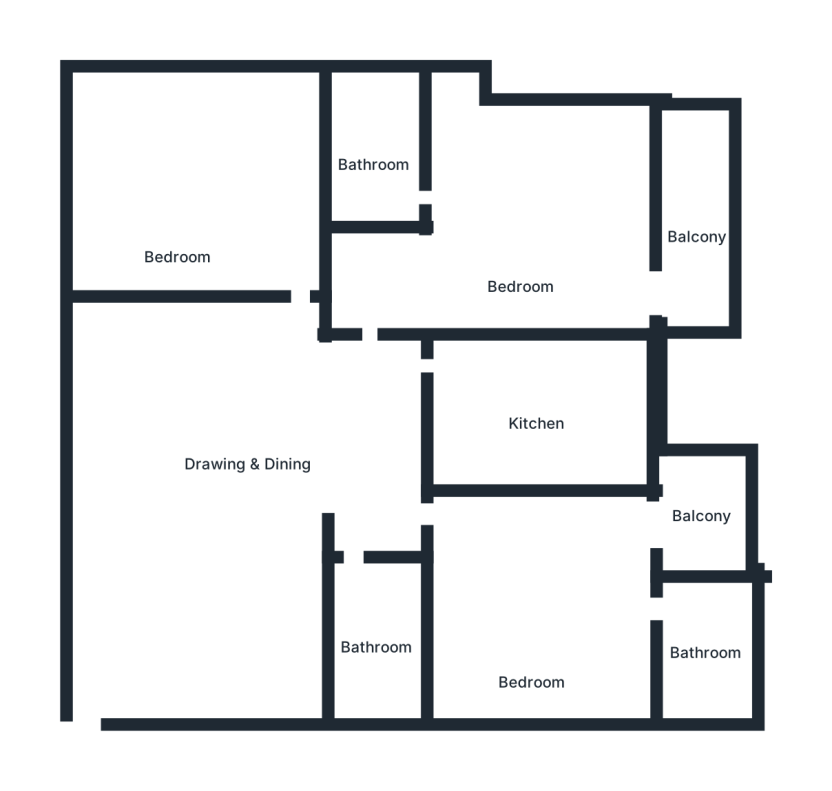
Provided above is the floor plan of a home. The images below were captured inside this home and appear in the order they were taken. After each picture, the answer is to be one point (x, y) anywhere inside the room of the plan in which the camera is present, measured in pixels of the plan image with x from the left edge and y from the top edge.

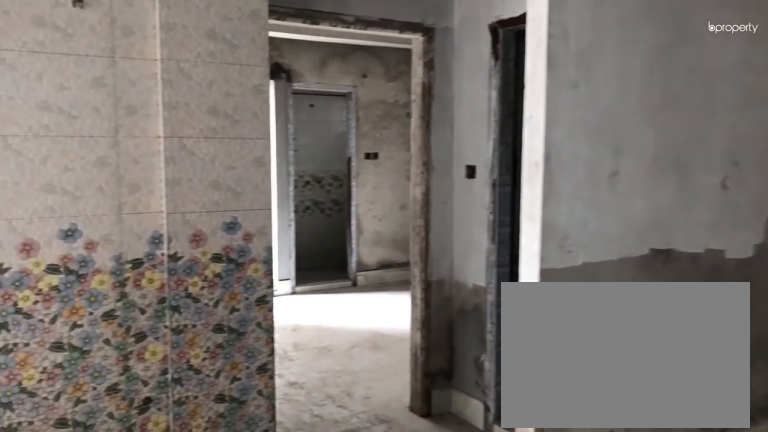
(249, 451)
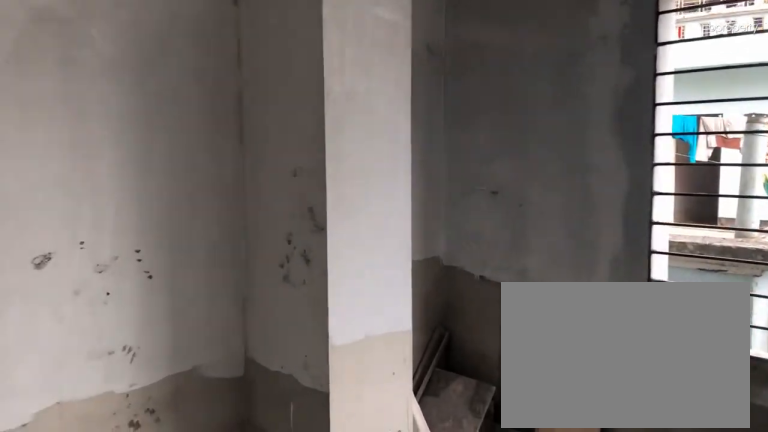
(175, 185)
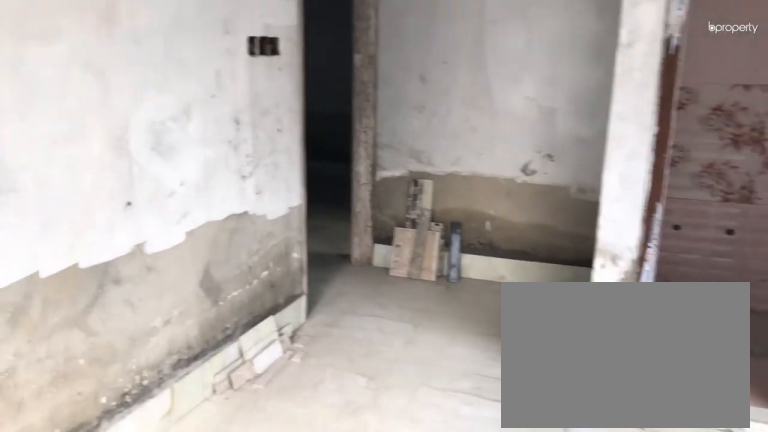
(521, 219)
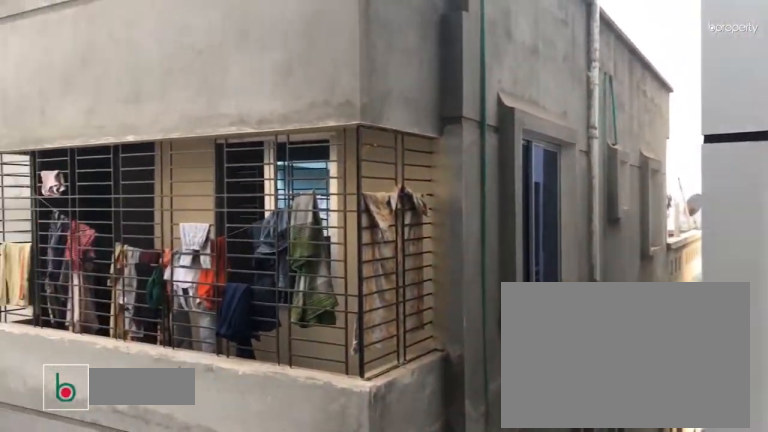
(692, 234)
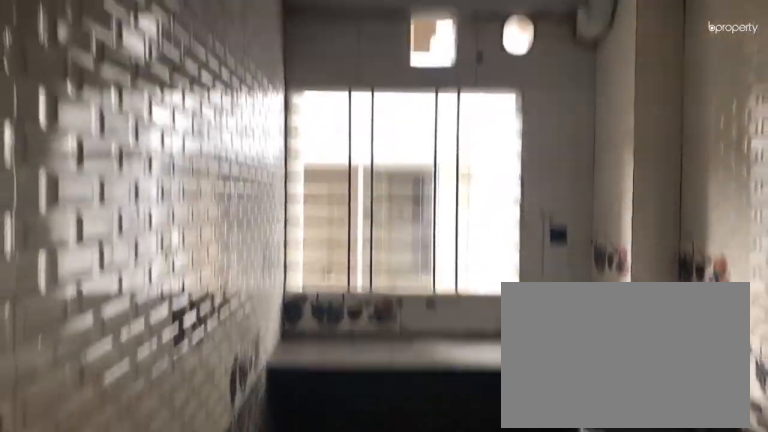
(539, 401)
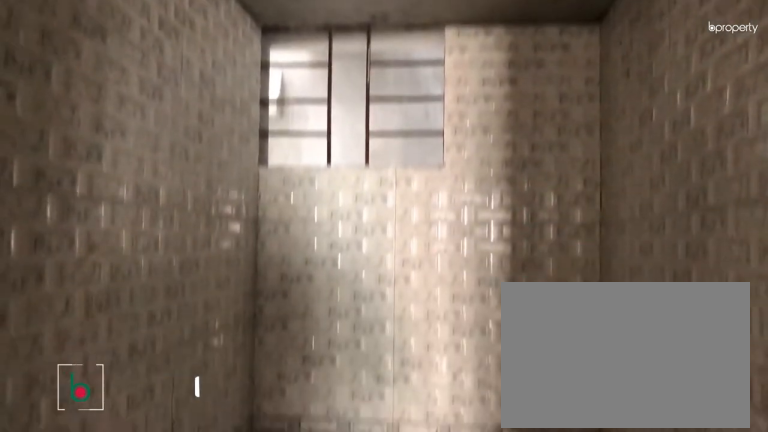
(387, 638)
